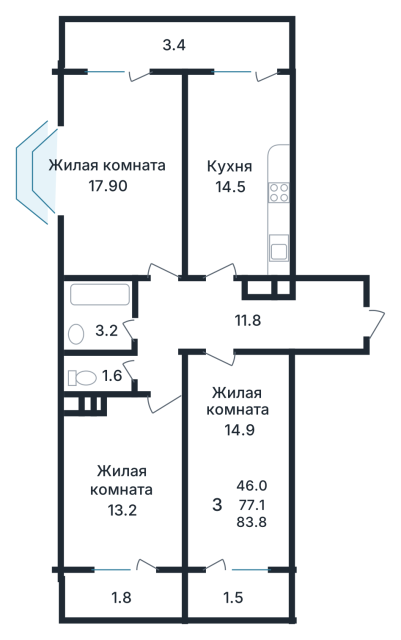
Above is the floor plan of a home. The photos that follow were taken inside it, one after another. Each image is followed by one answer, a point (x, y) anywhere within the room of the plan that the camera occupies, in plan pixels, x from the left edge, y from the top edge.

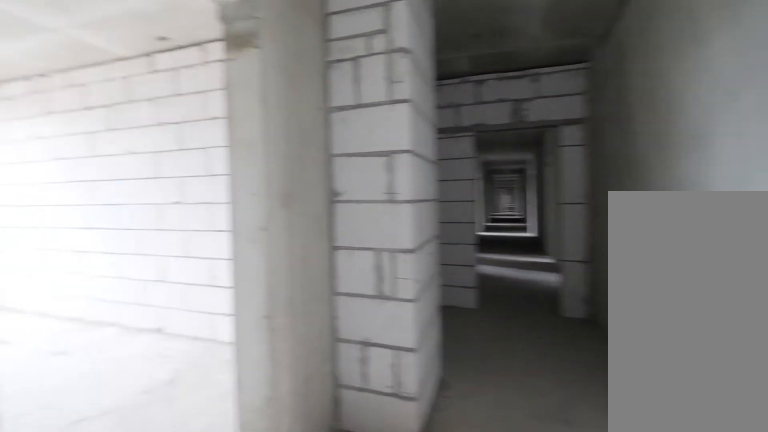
(236, 323)
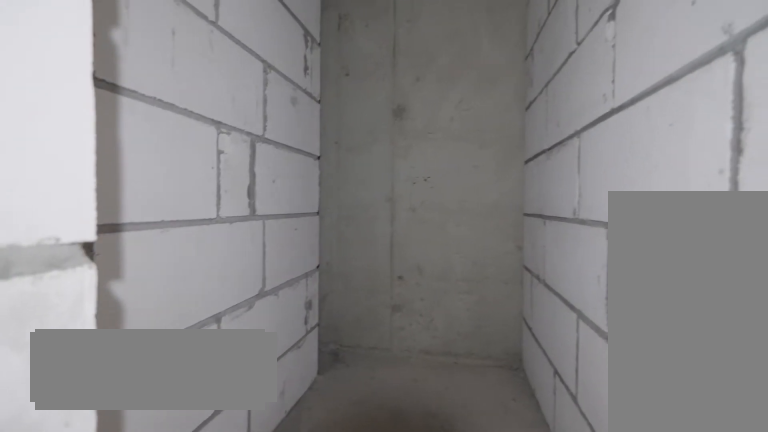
(100, 374)
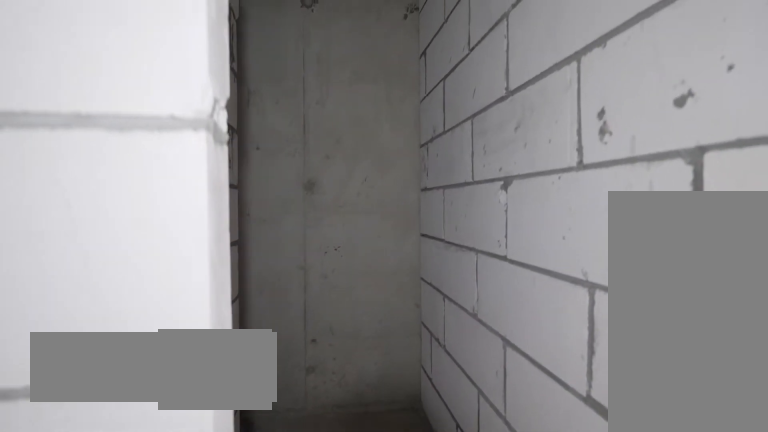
(100, 374)
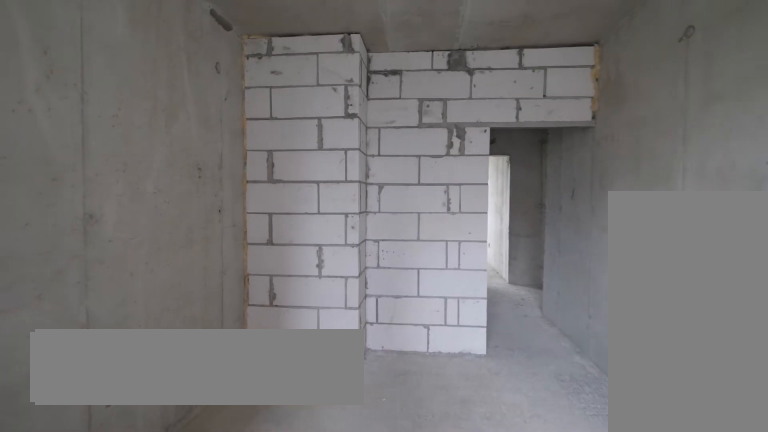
(126, 483)
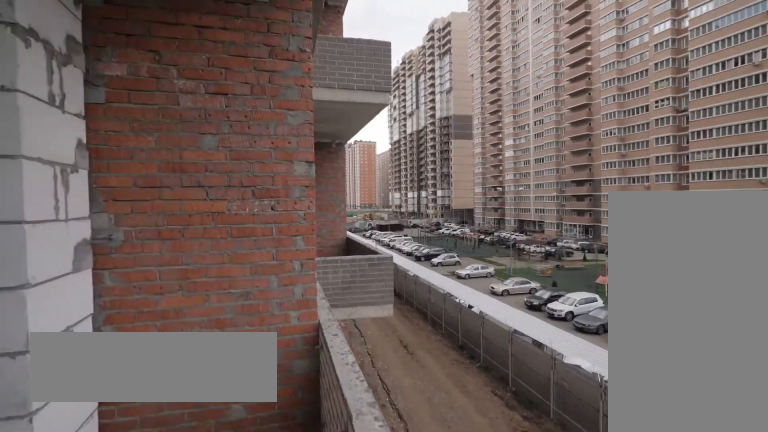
(124, 596)
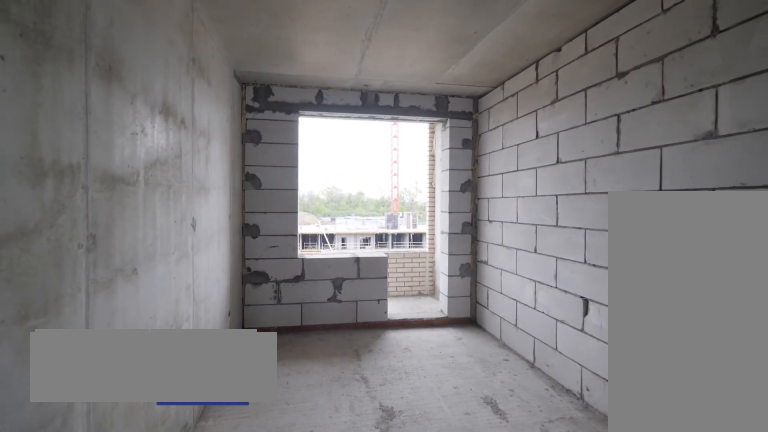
(239, 175)
